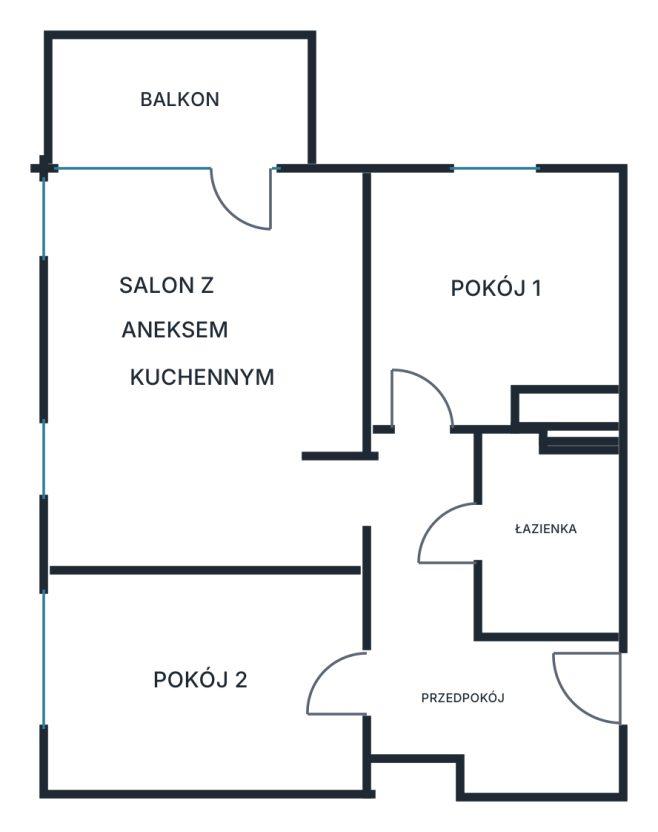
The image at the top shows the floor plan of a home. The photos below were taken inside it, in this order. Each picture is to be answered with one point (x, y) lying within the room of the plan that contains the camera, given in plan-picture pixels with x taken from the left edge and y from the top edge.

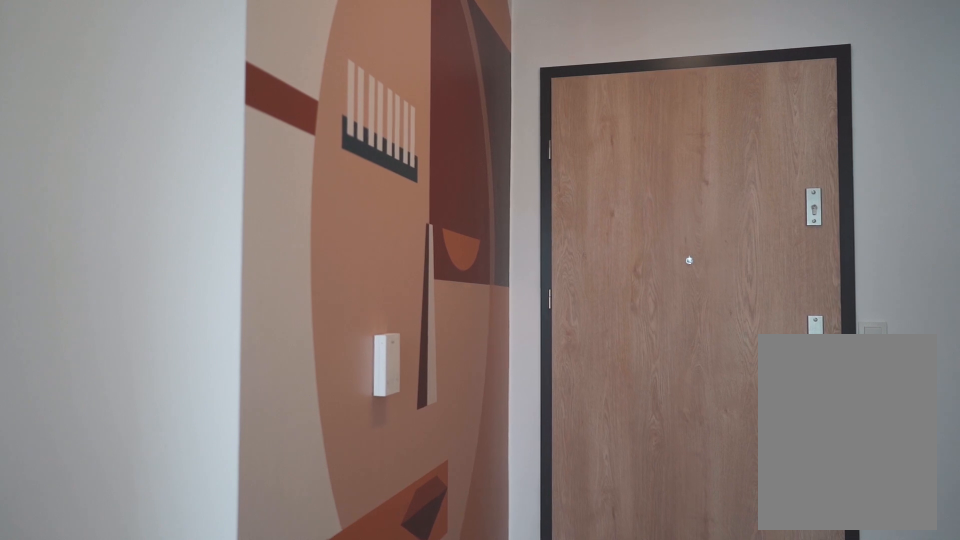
(464, 644)
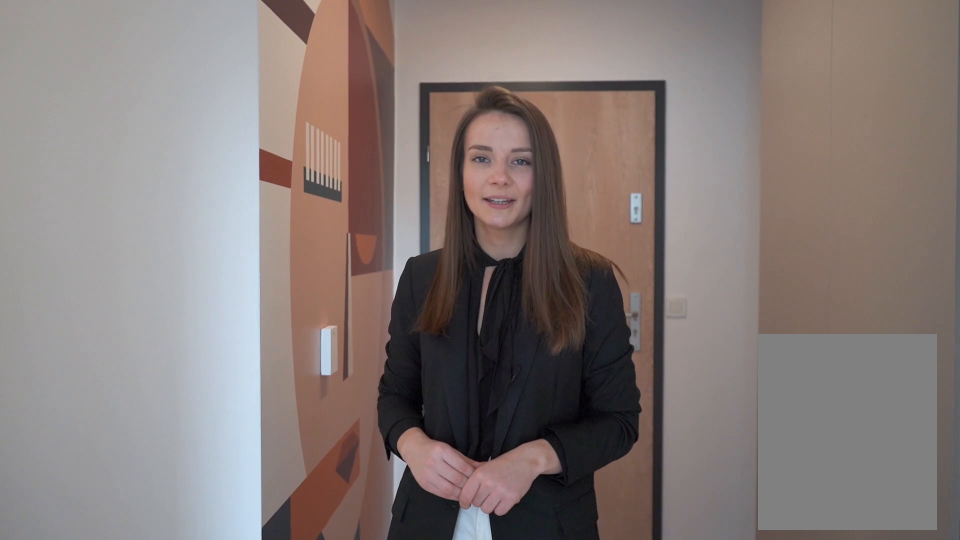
(465, 644)
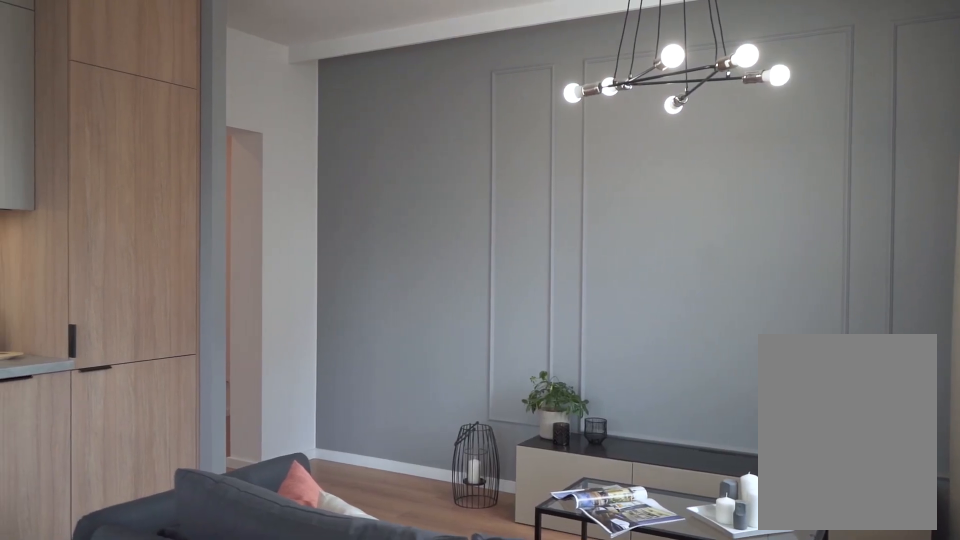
(203, 371)
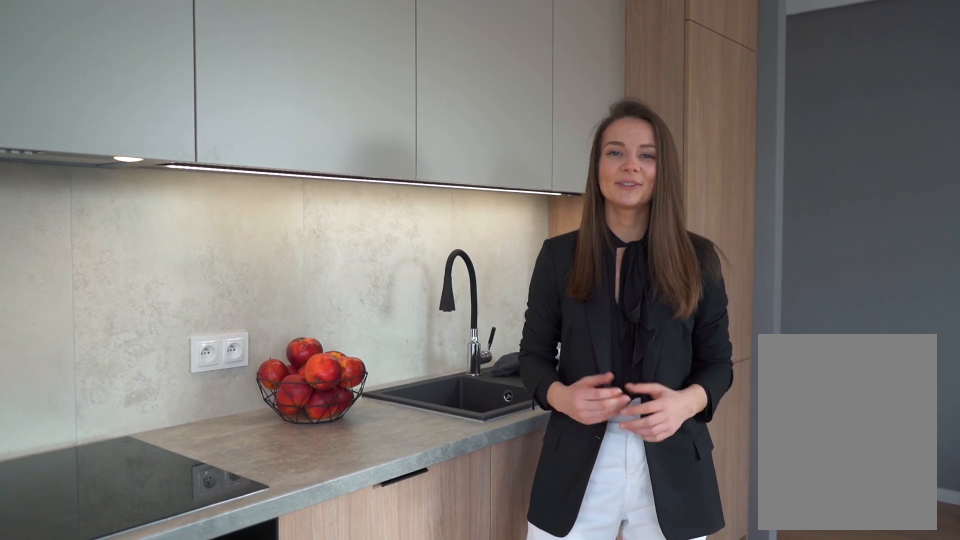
(203, 371)
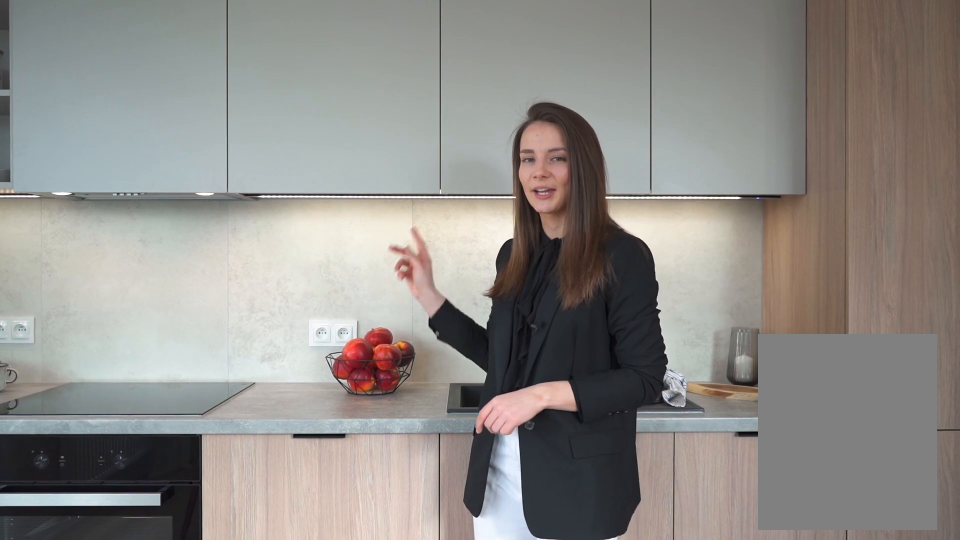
(209, 371)
